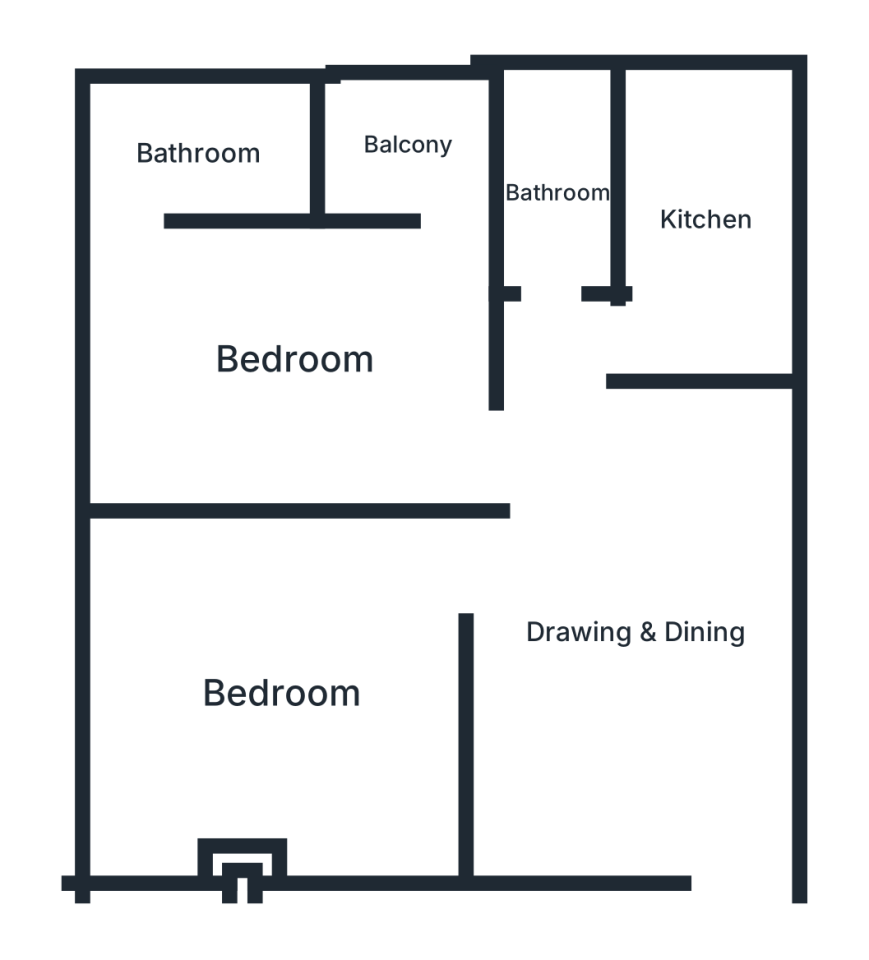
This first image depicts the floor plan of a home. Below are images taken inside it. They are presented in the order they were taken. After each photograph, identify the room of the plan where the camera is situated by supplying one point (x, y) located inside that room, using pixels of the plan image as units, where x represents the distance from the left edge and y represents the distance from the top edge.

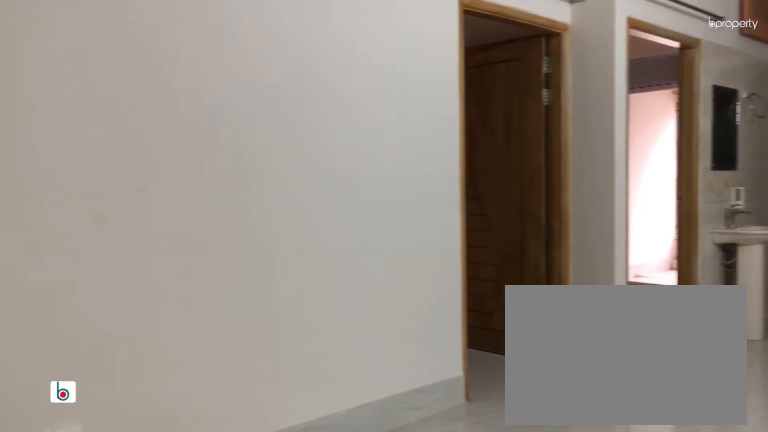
(634, 635)
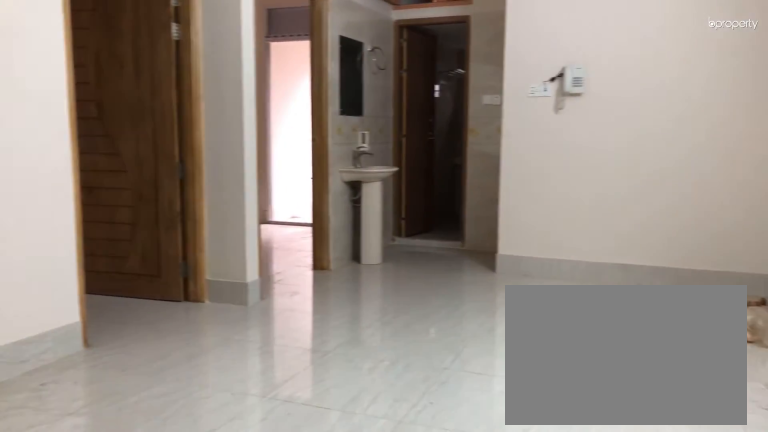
(634, 635)
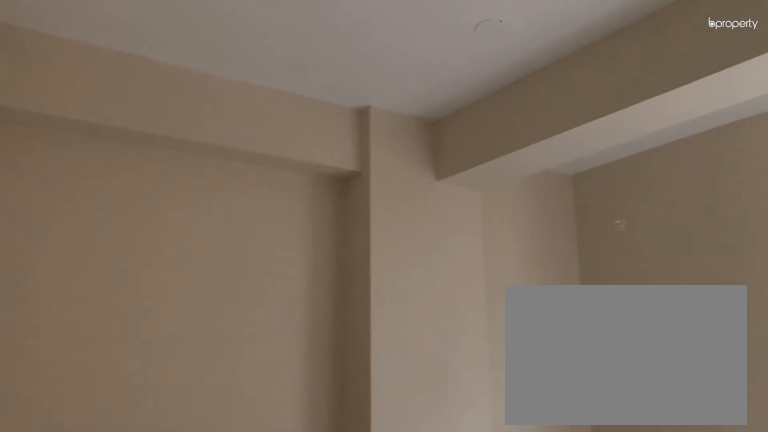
(279, 692)
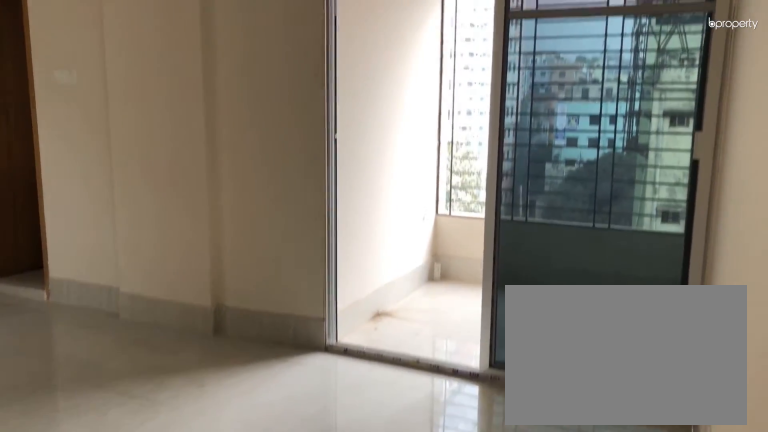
(297, 353)
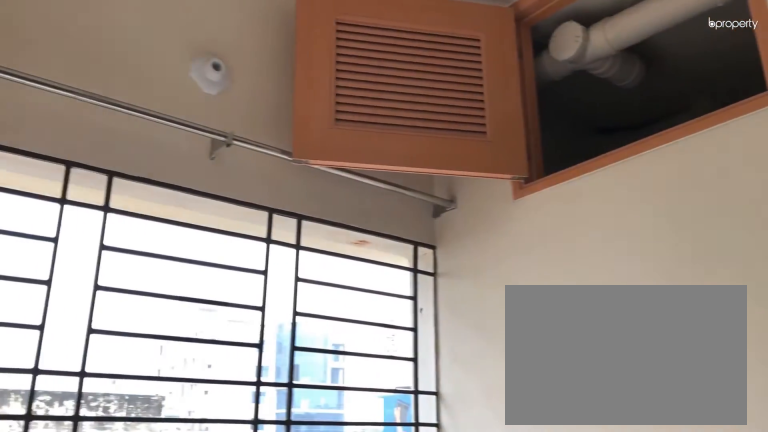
(408, 146)
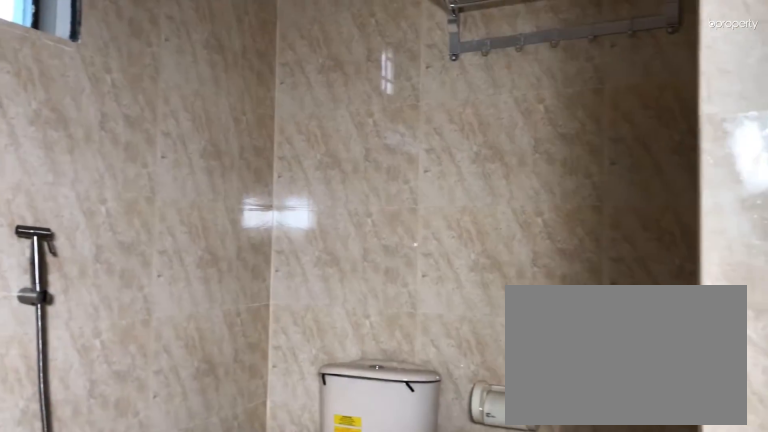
(196, 154)
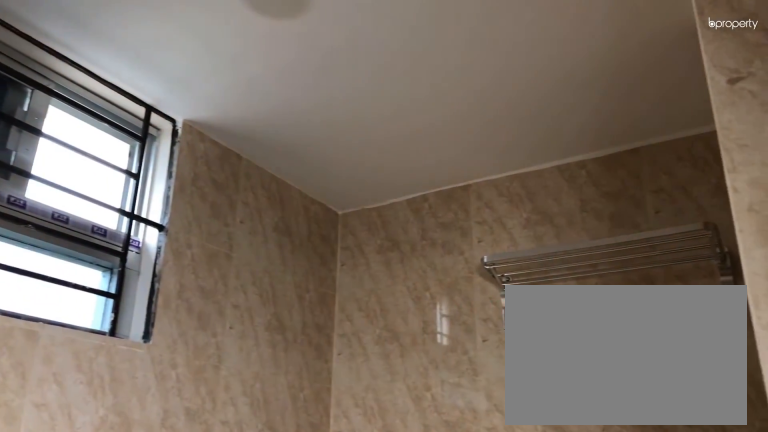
(196, 154)
